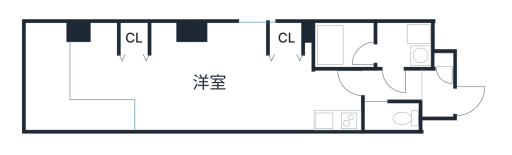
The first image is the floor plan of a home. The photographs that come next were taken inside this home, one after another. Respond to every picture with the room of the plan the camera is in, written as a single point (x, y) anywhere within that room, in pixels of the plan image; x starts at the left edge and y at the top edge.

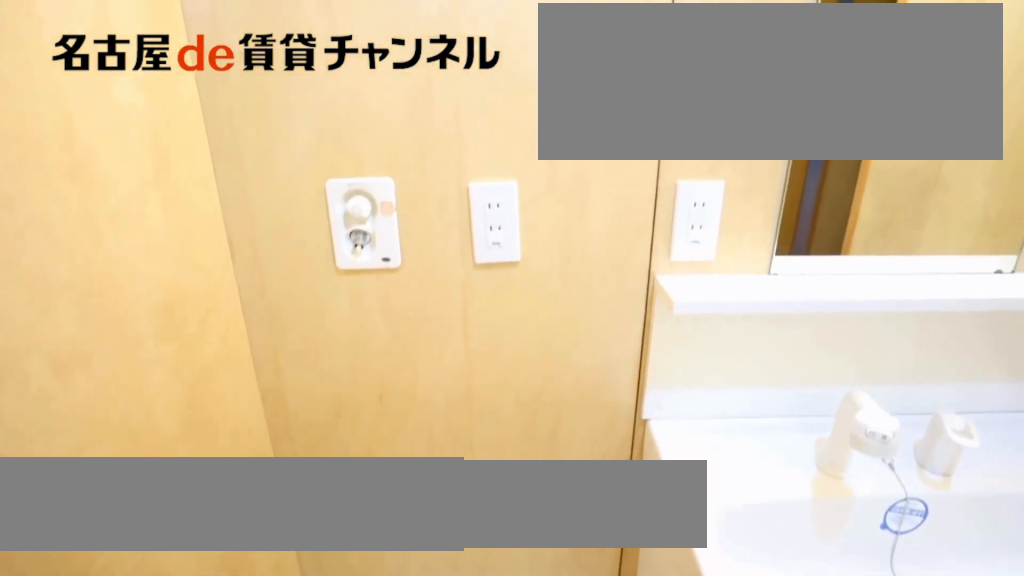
(404, 46)
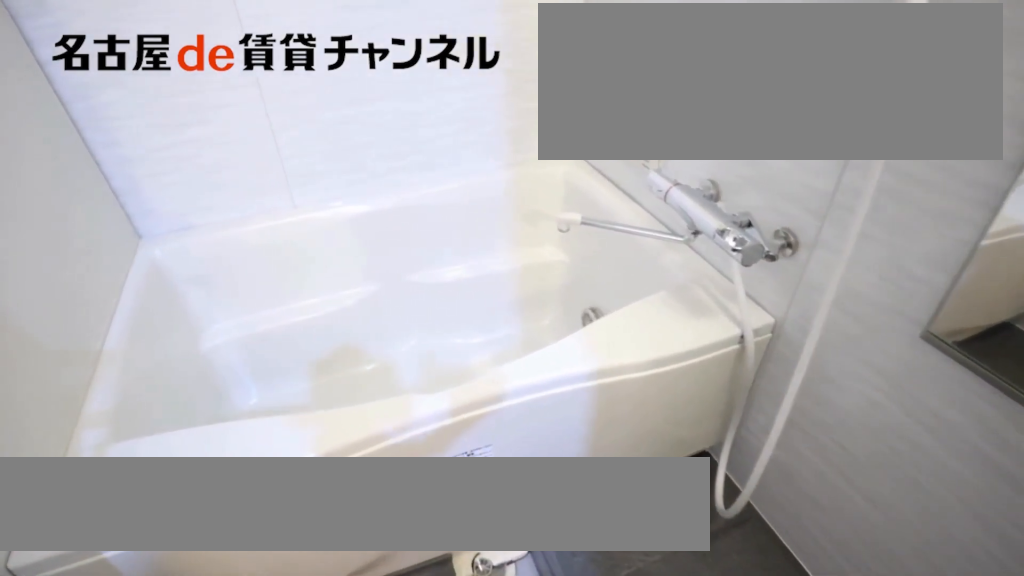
(344, 46)
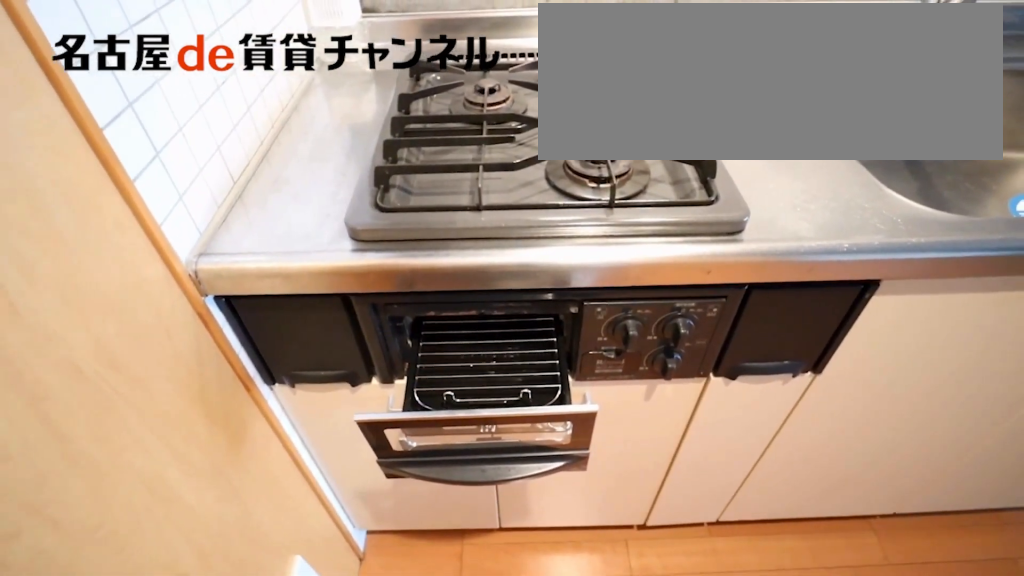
(338, 118)
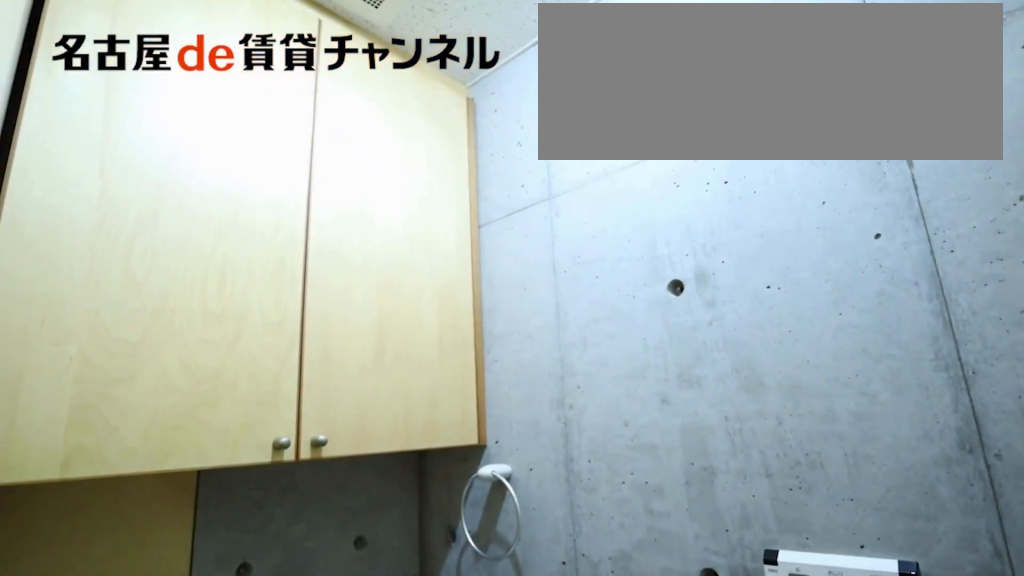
(392, 117)
